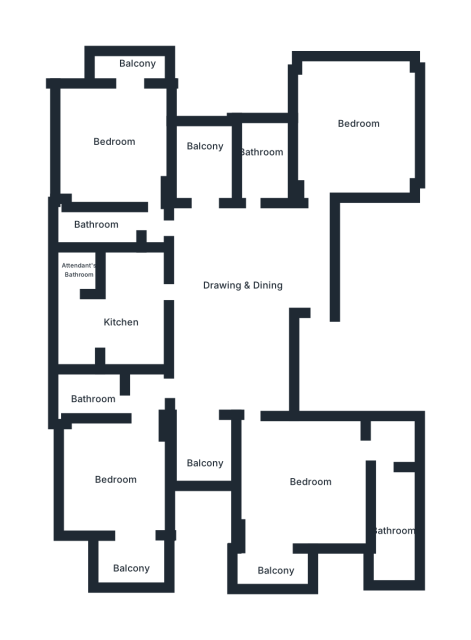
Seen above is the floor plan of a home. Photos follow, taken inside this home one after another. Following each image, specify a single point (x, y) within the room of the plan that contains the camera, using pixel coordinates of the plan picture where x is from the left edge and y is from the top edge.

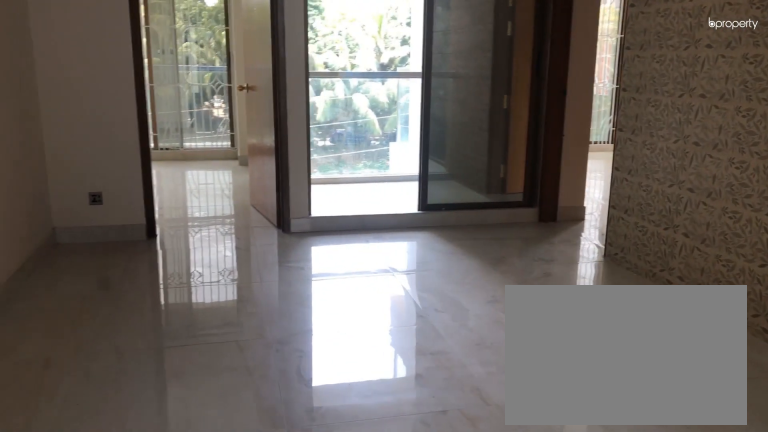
(236, 322)
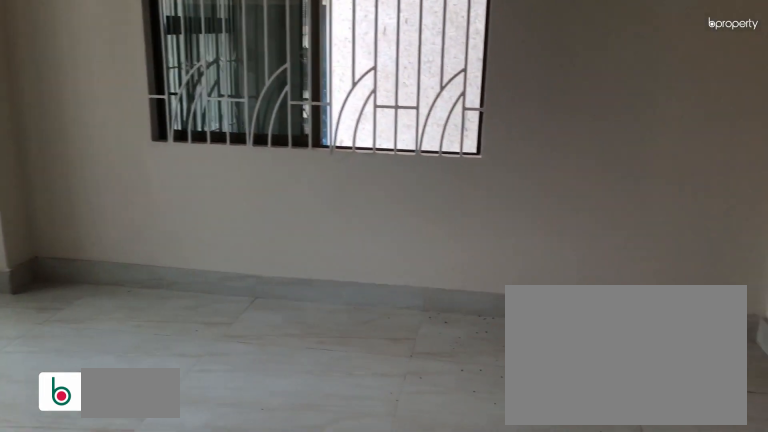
(356, 130)
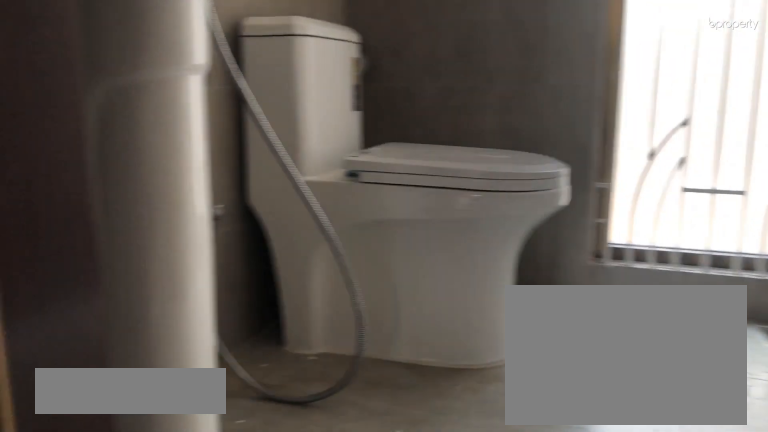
(261, 160)
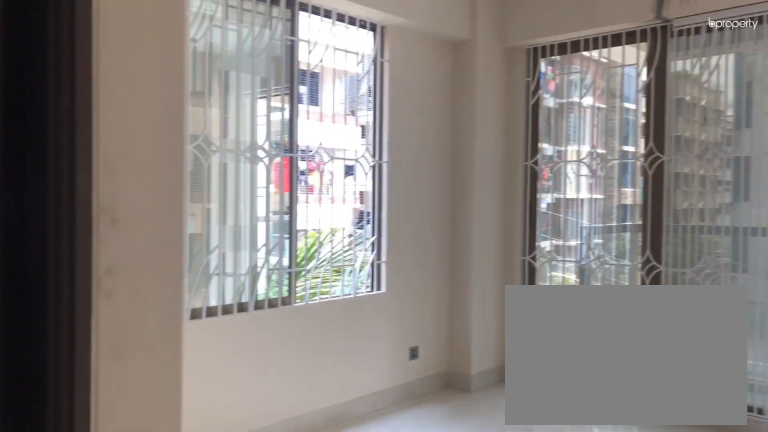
(151, 203)
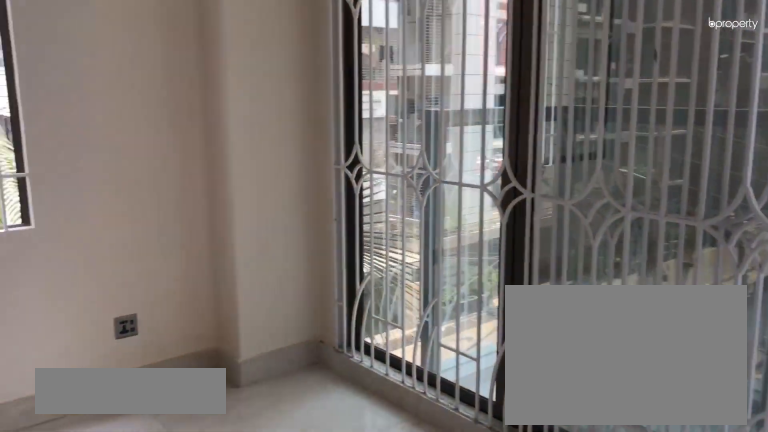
(125, 144)
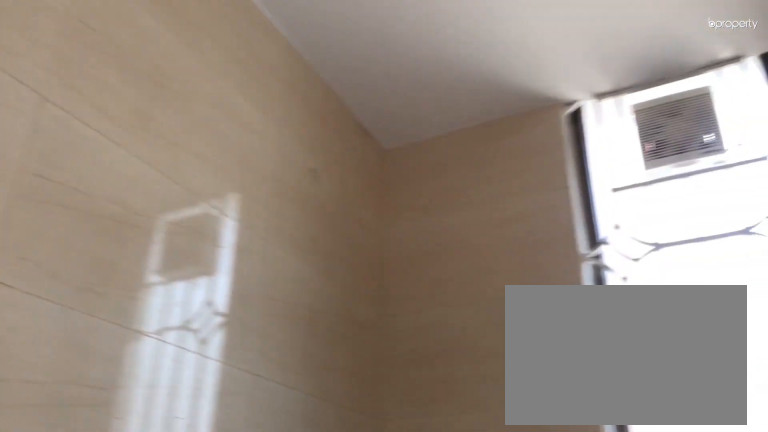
(109, 223)
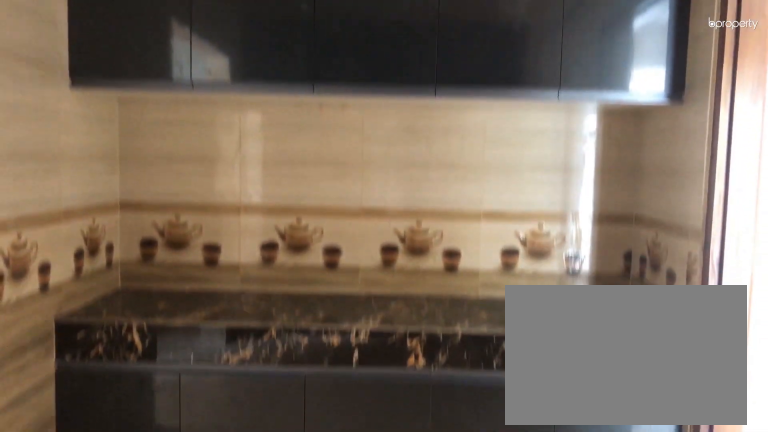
(129, 315)
